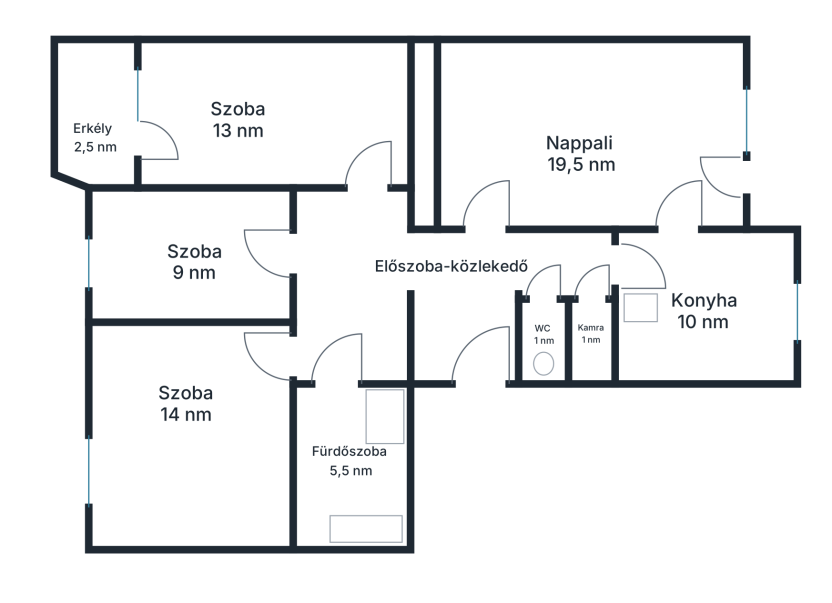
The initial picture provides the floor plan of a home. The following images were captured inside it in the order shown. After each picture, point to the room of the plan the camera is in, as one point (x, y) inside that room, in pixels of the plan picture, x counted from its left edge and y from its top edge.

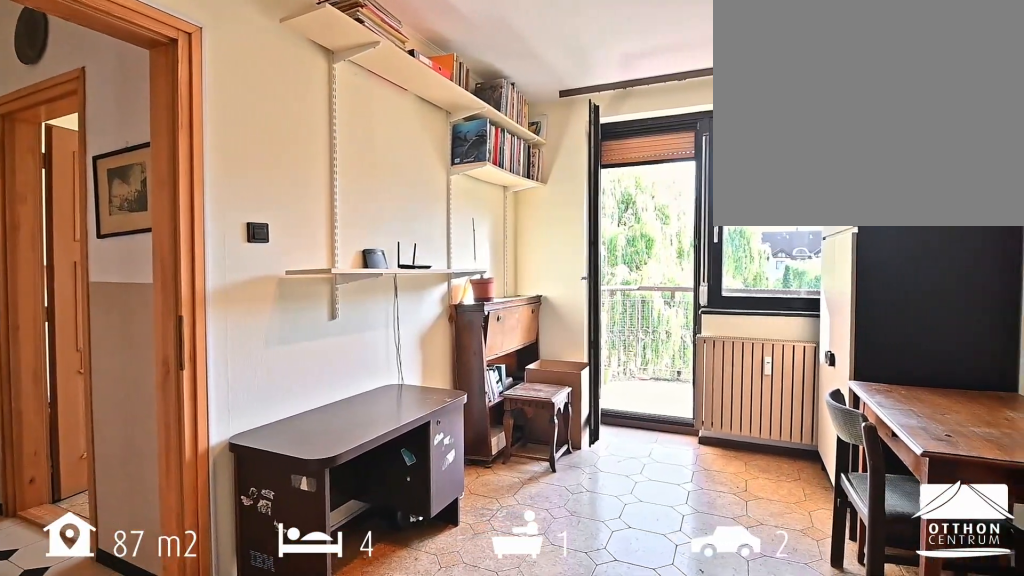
(239, 116)
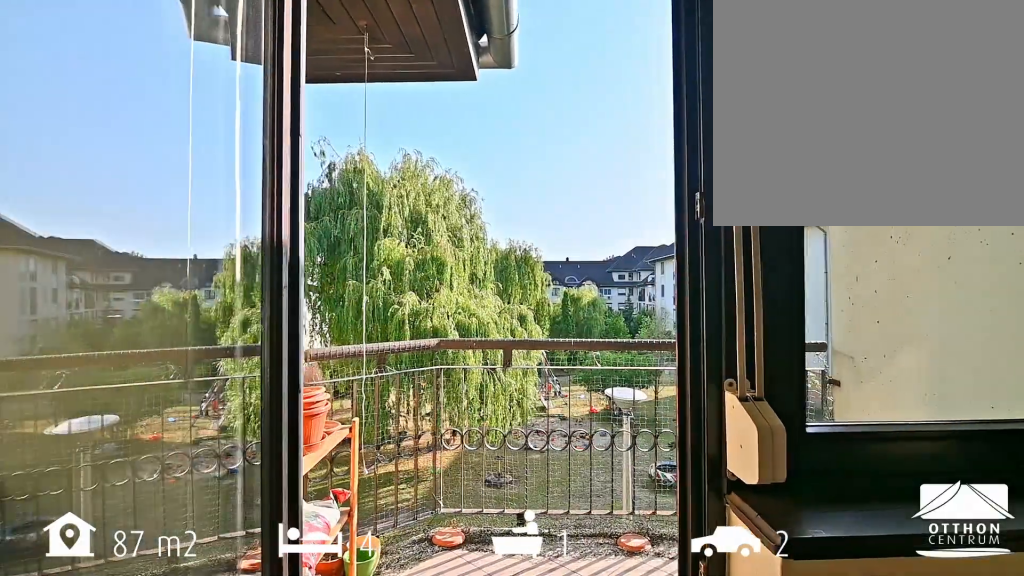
(95, 124)
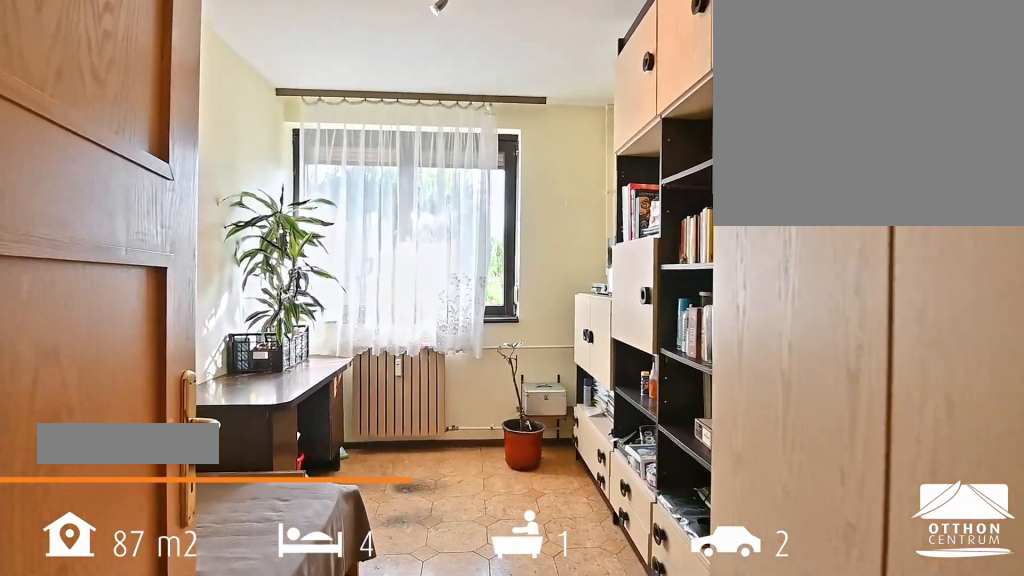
(195, 260)
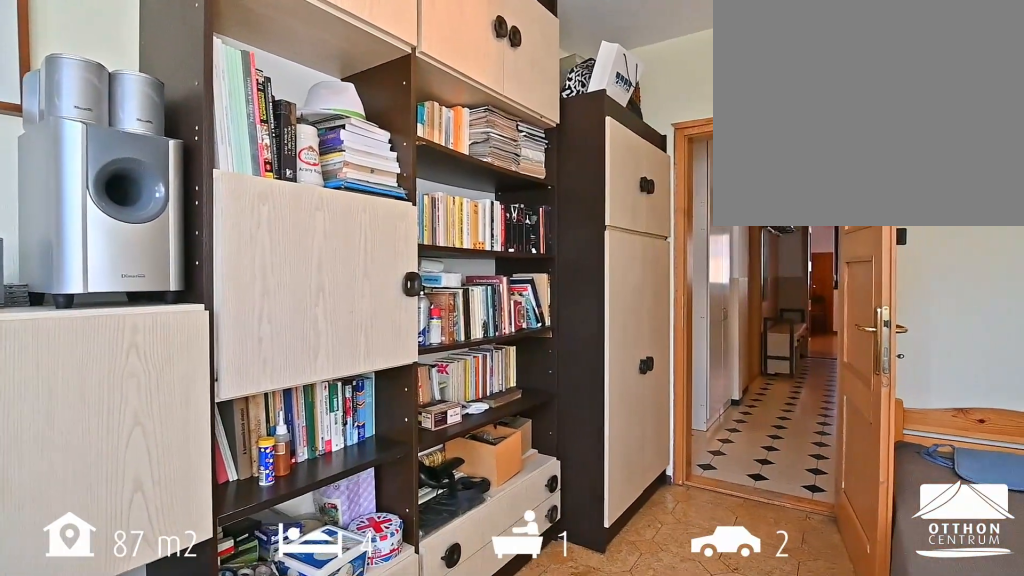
(195, 260)
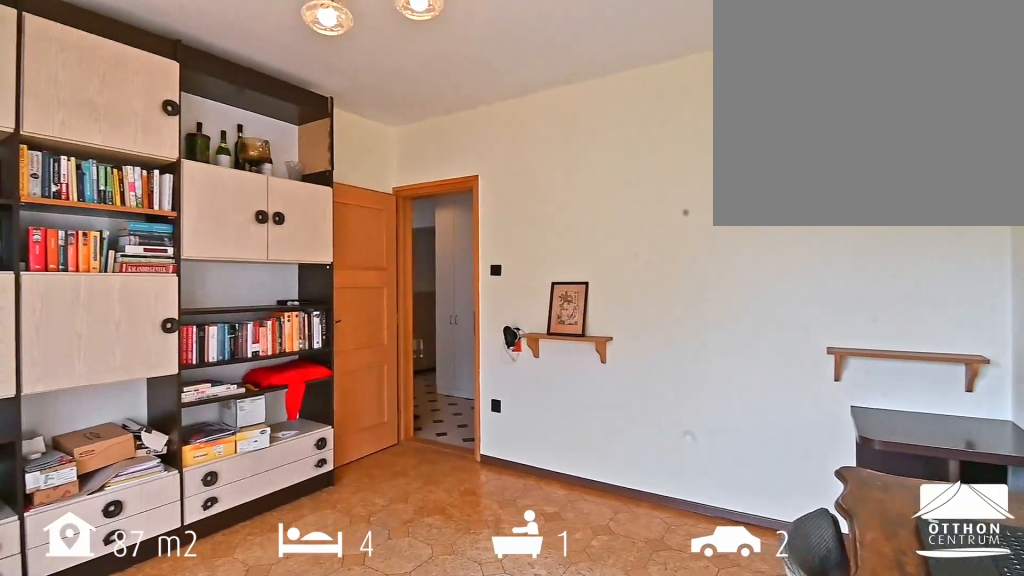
(187, 405)
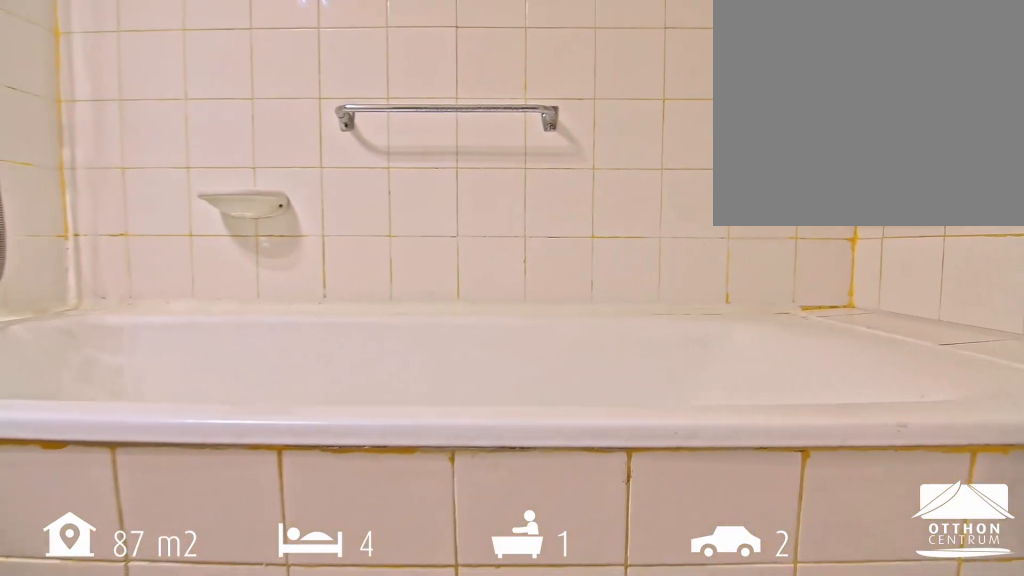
(348, 469)
